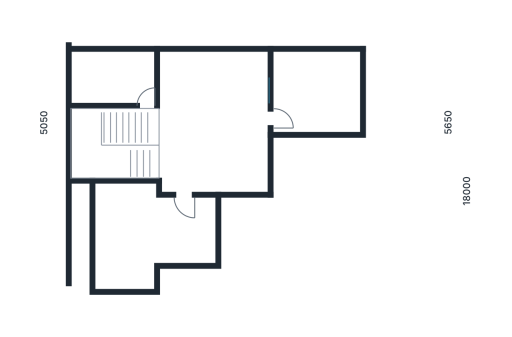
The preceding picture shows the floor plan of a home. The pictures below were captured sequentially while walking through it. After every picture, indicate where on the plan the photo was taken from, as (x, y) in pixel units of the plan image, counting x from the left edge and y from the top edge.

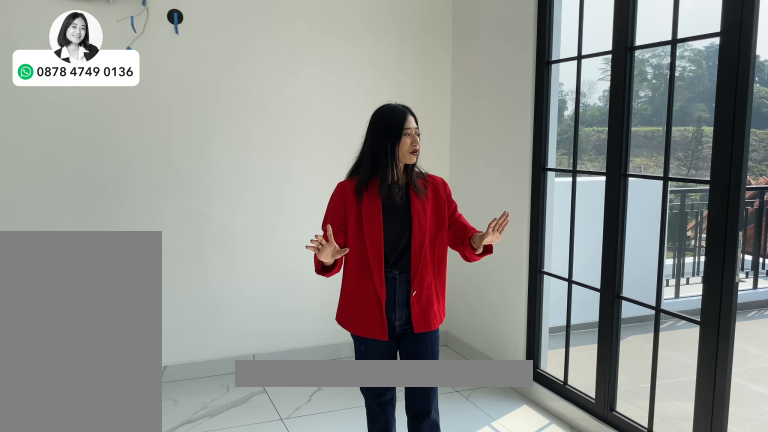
(207, 93)
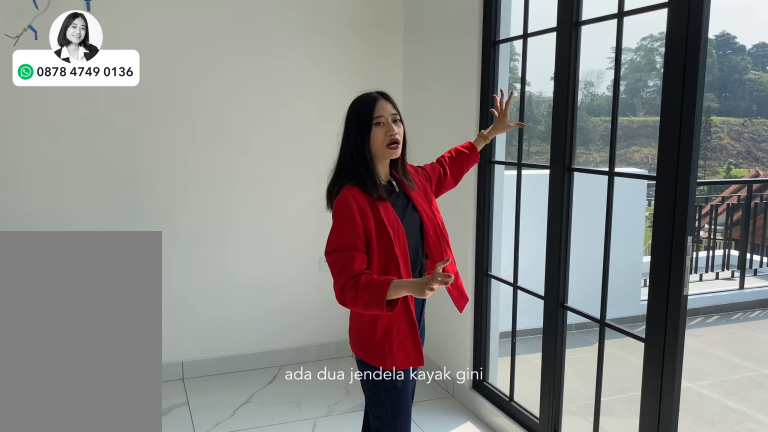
(207, 93)
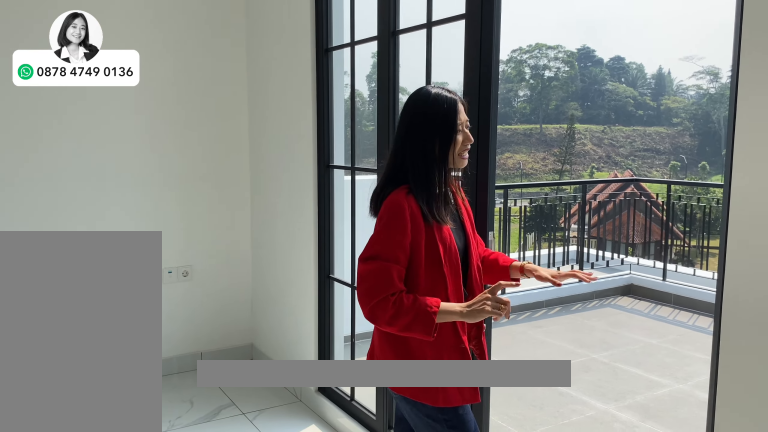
(207, 93)
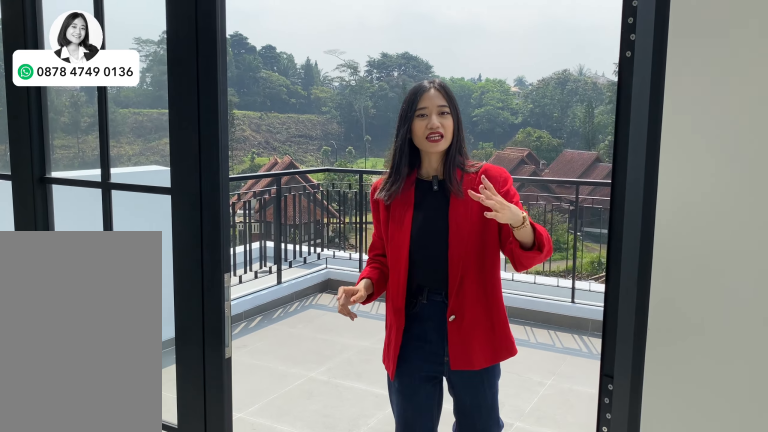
(315, 83)
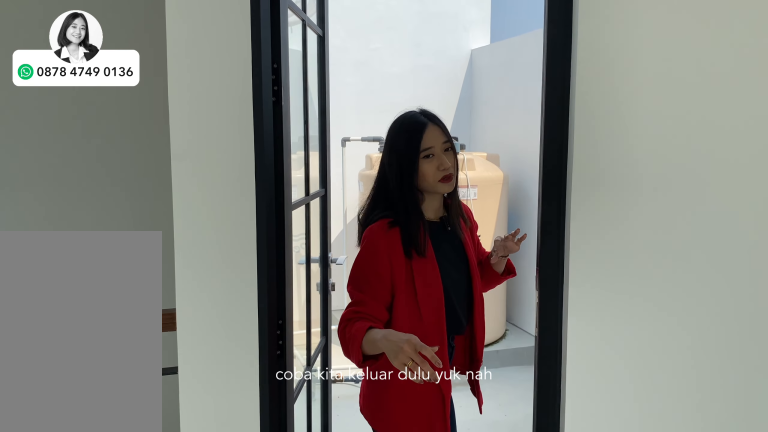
(210, 120)
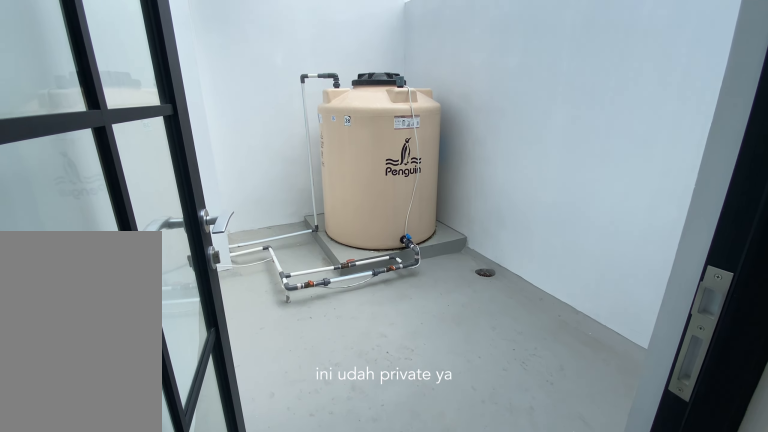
(114, 72)
